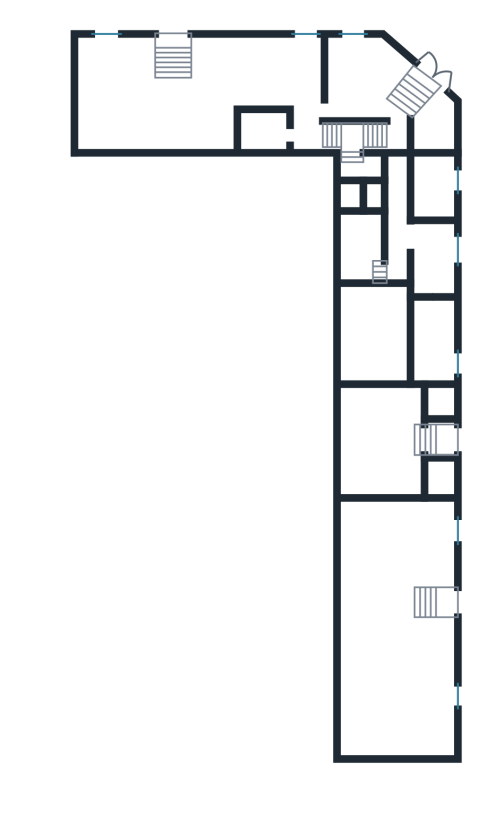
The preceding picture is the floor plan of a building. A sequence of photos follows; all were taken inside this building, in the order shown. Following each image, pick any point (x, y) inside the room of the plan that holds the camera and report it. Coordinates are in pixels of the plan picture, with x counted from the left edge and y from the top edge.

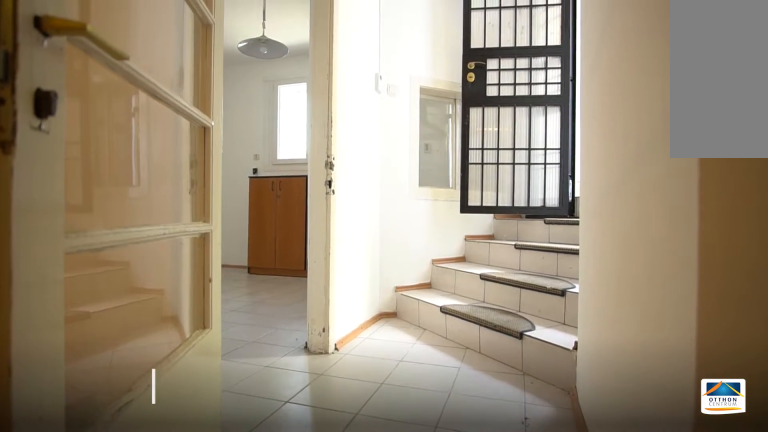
(390, 130)
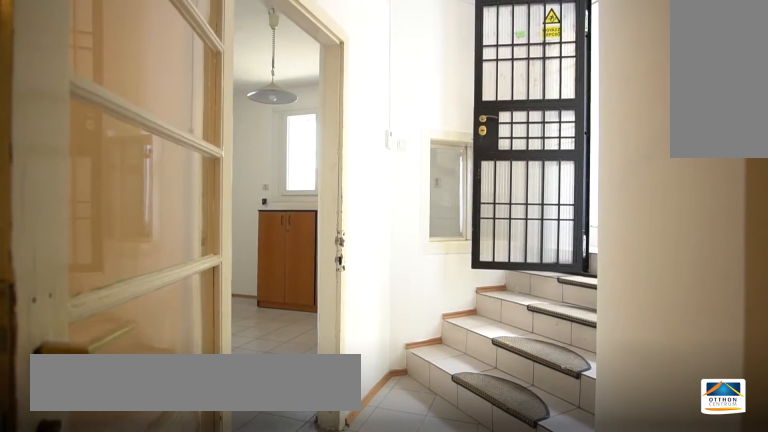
(390, 129)
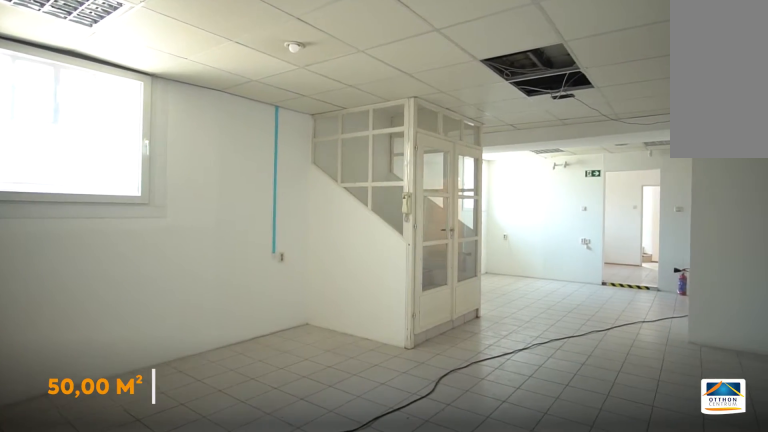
(184, 109)
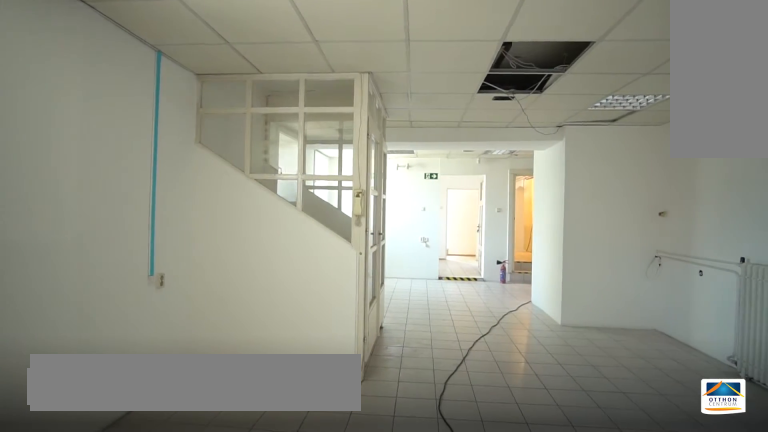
(184, 109)
